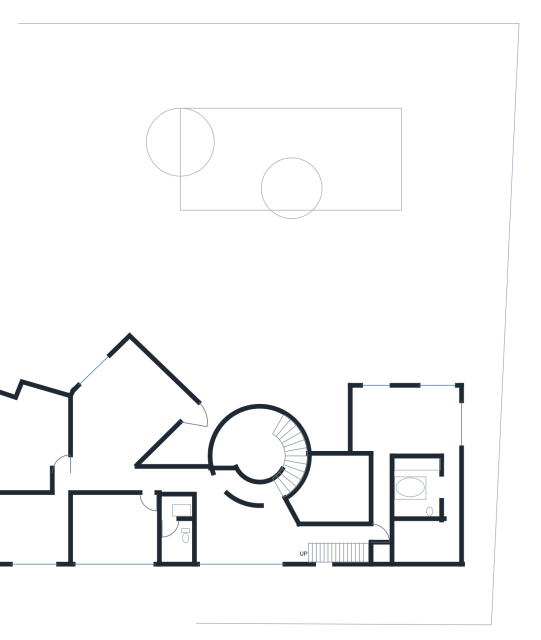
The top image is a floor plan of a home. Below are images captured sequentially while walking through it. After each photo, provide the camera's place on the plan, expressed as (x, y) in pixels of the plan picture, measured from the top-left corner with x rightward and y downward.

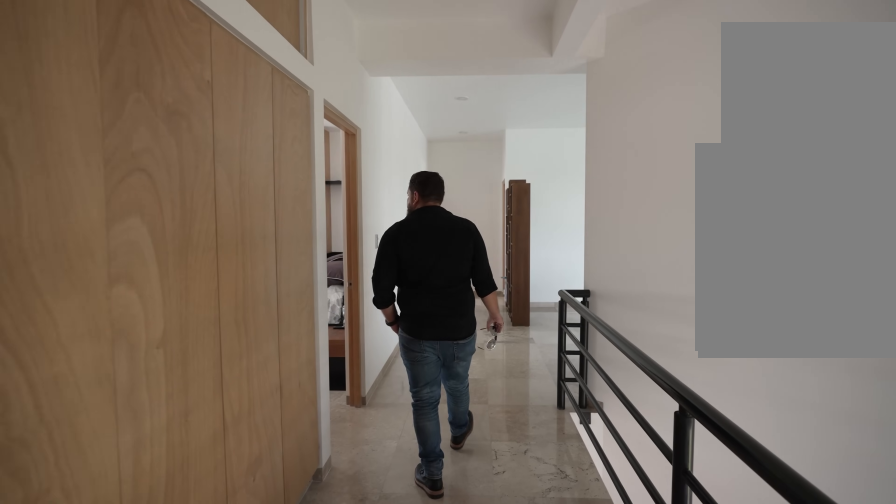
(218, 494)
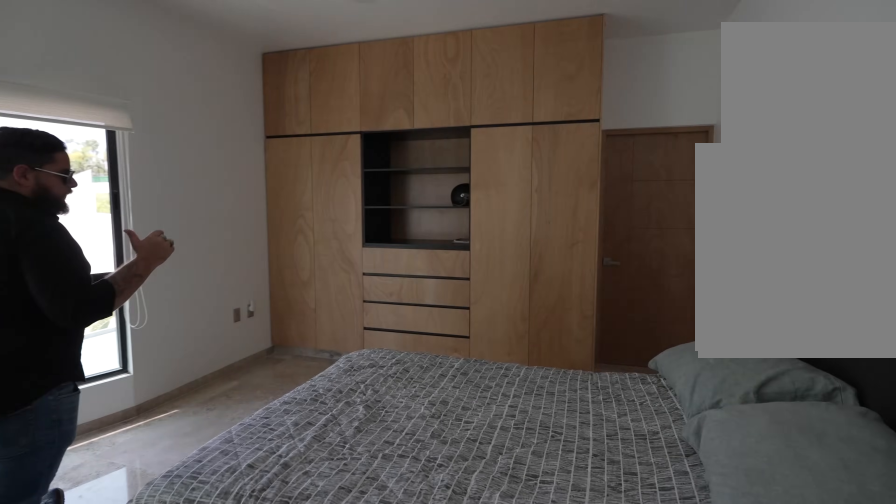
(53, 502)
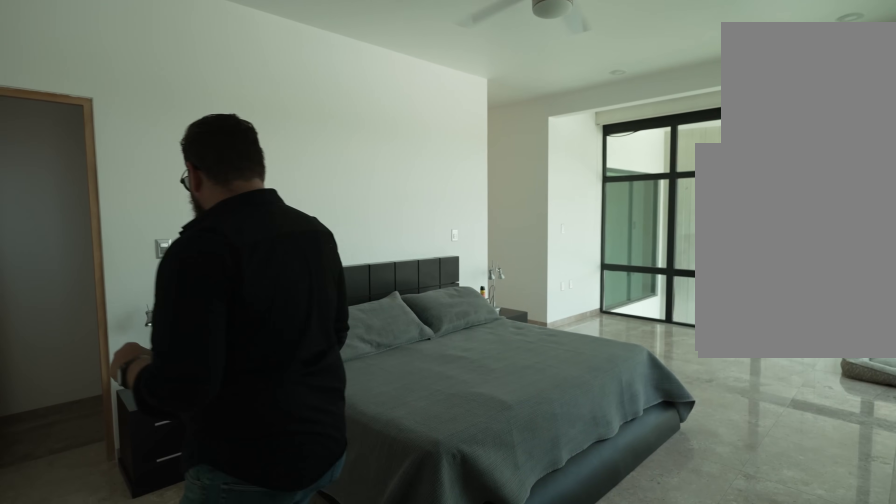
(450, 412)
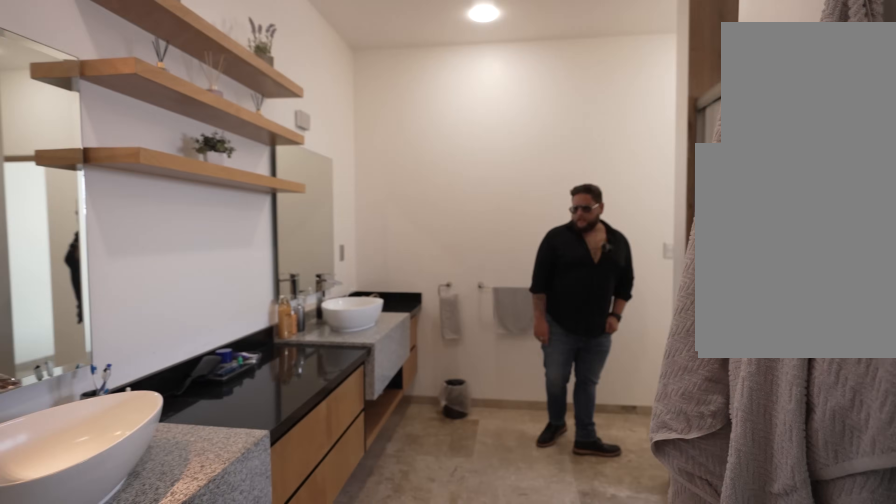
(440, 490)
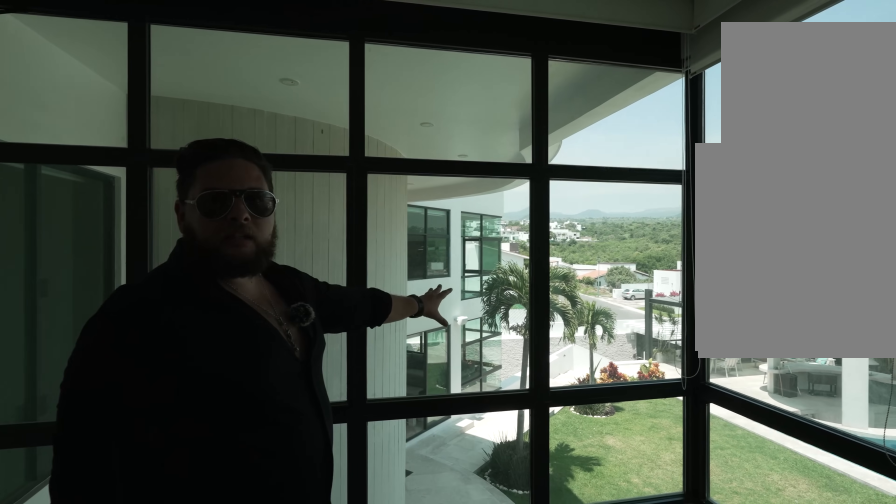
(396, 400)
